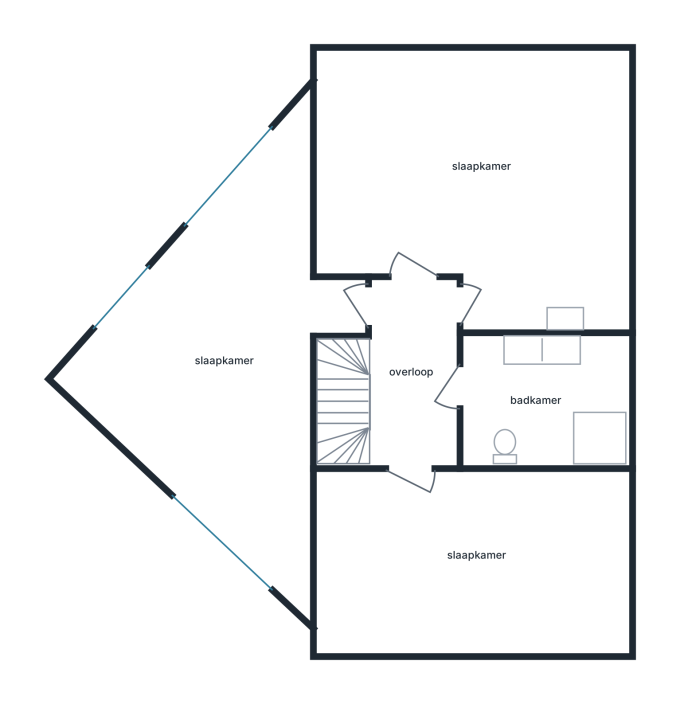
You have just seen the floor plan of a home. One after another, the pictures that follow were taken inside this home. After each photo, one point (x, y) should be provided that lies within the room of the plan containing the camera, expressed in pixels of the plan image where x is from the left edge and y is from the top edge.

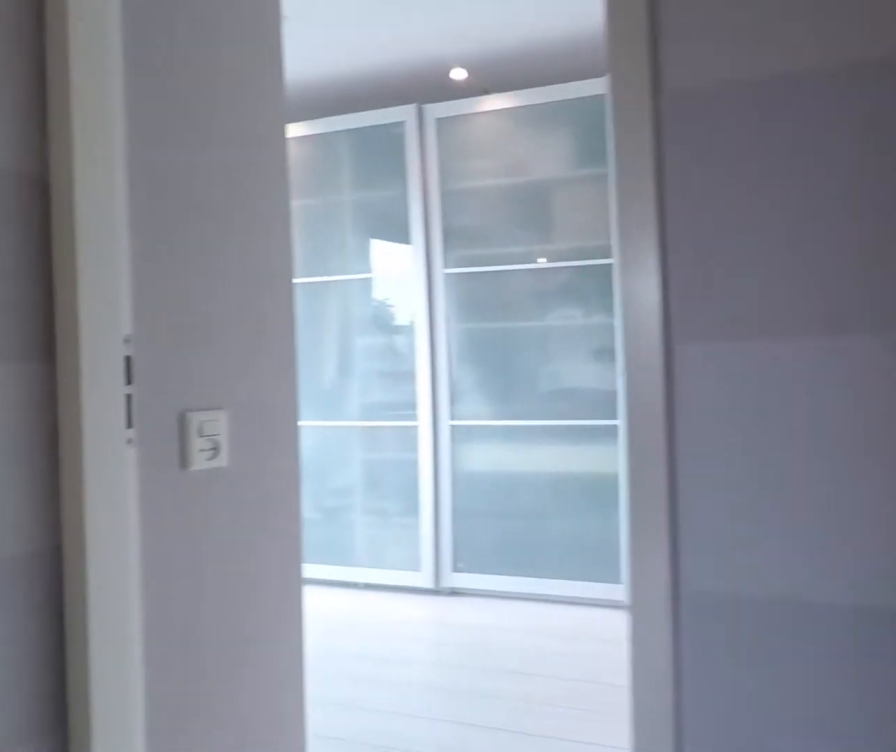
(443, 440)
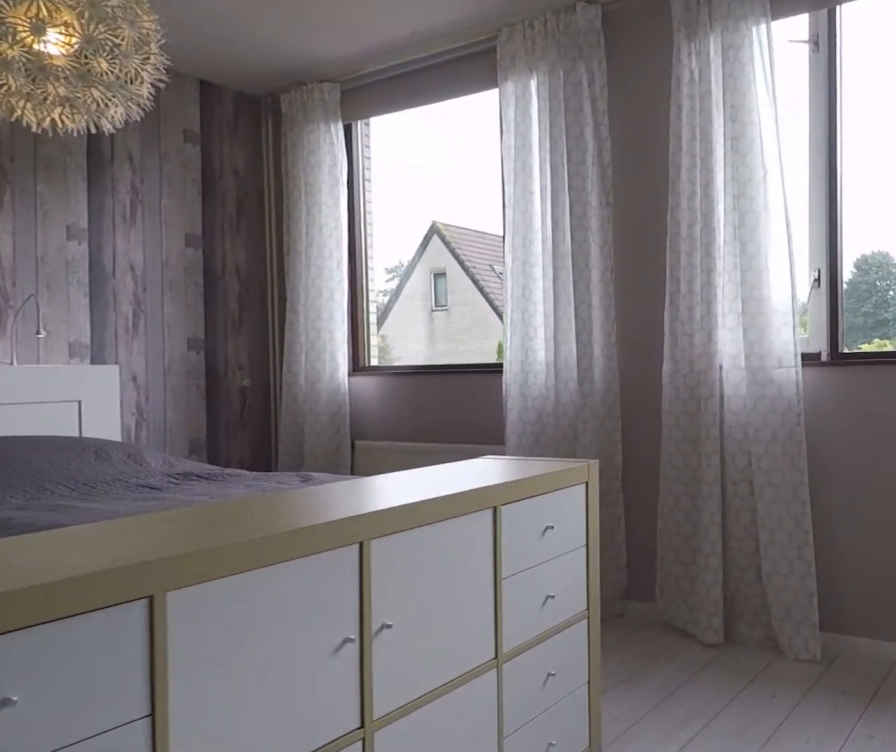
(624, 192)
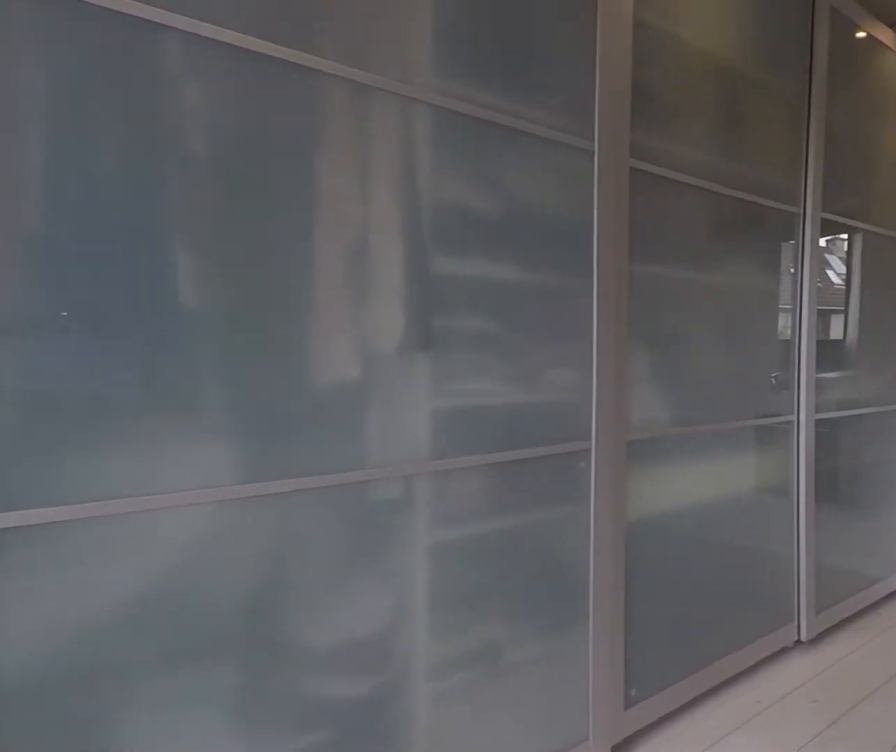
(624, 192)
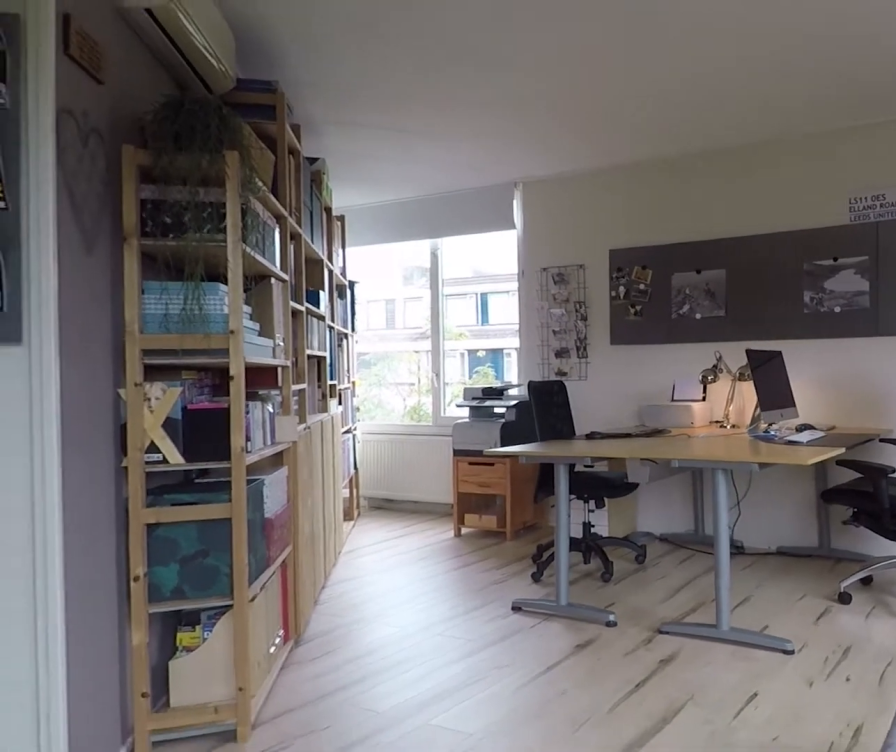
(235, 481)
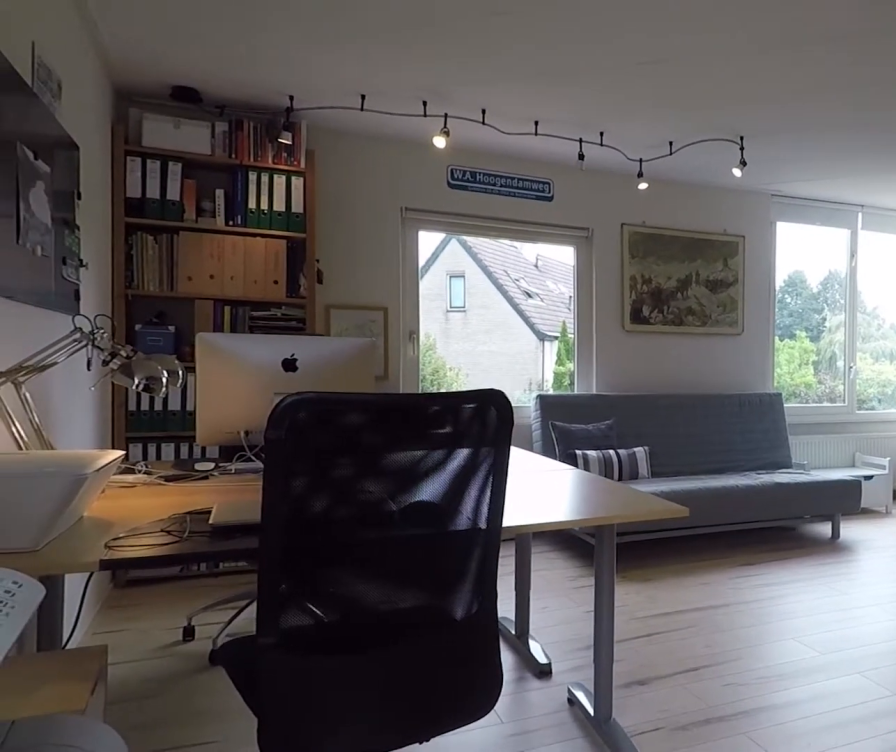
(235, 481)
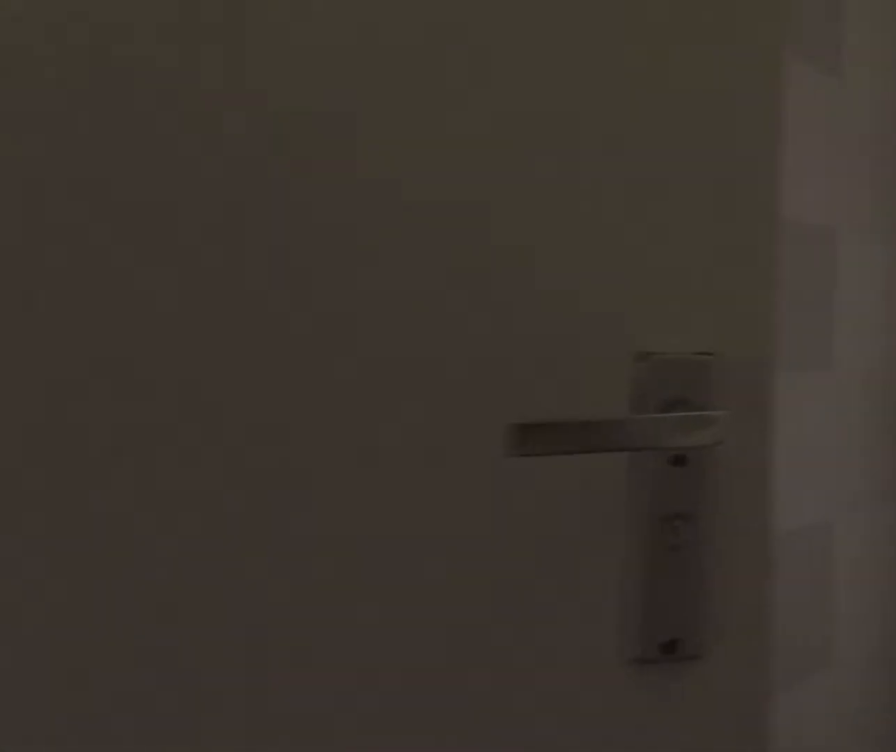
(443, 443)
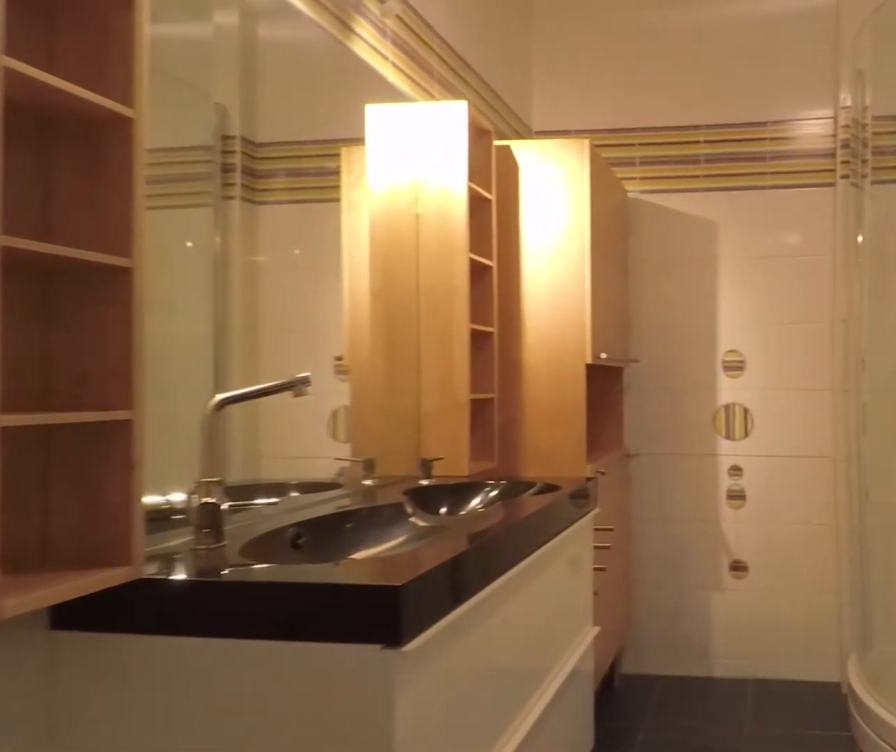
(546, 400)
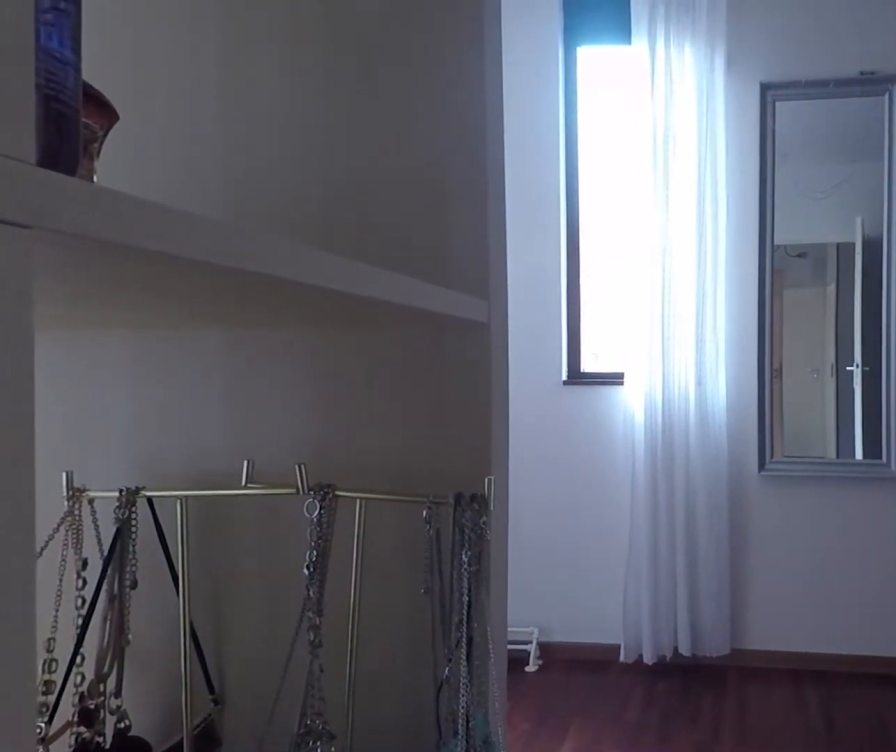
(472, 561)
